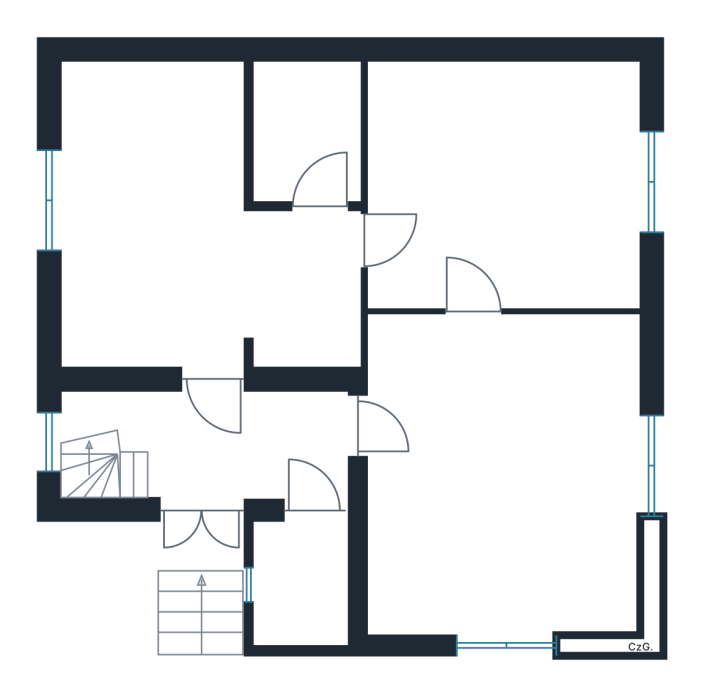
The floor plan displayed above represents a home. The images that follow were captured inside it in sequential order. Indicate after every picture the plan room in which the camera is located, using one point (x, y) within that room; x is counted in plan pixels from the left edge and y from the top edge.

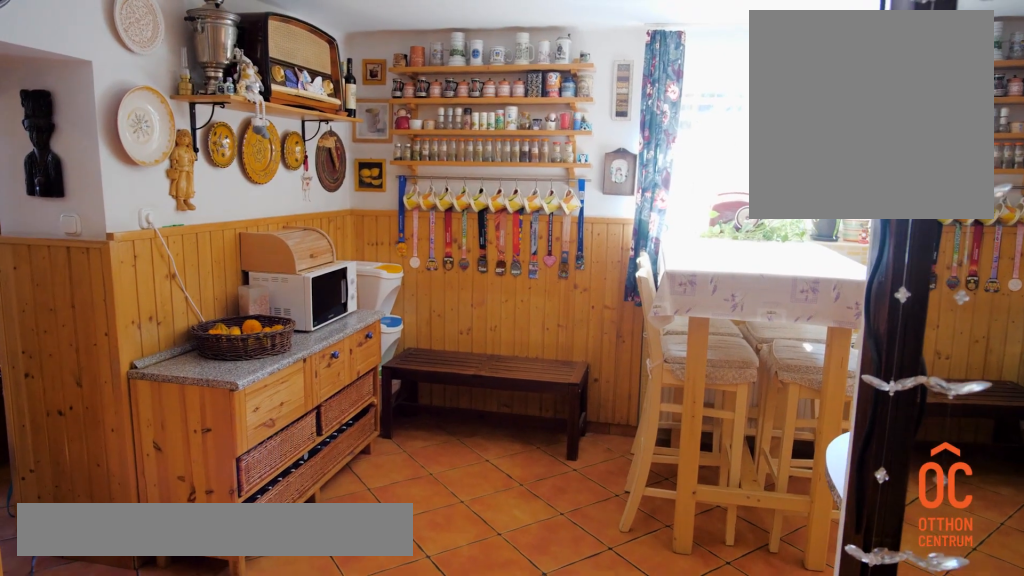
(151, 224)
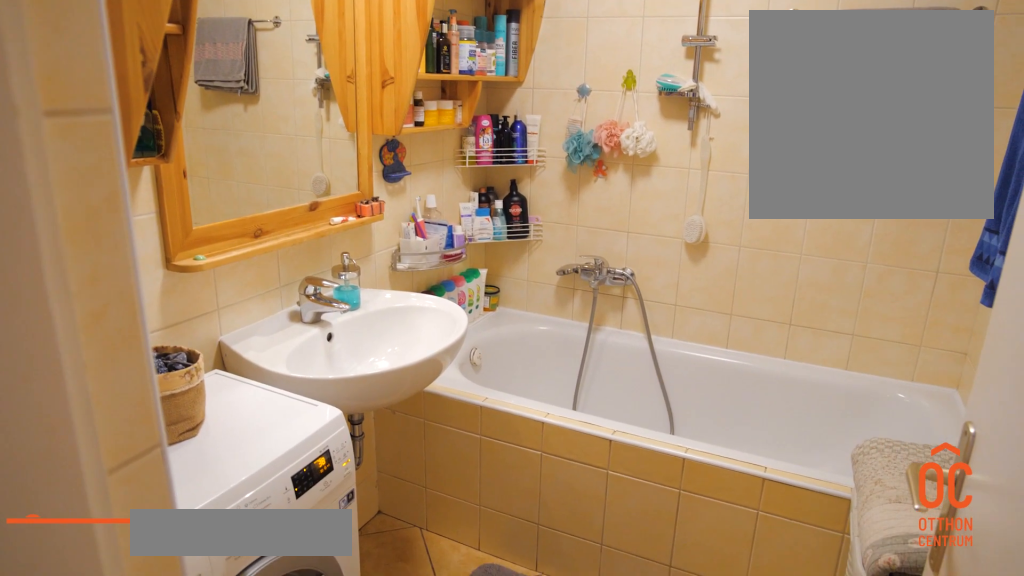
(301, 140)
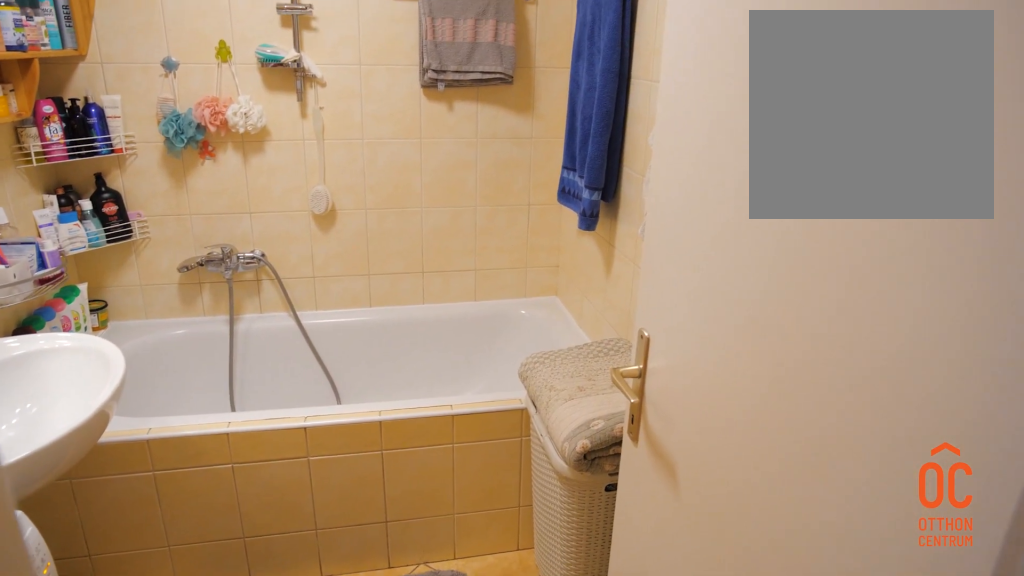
(301, 139)
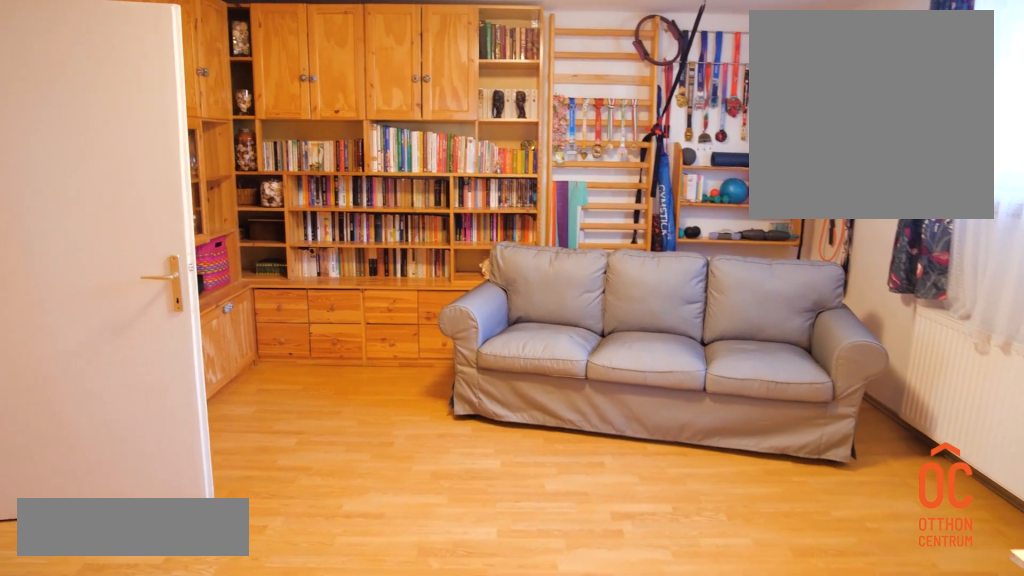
(517, 190)
